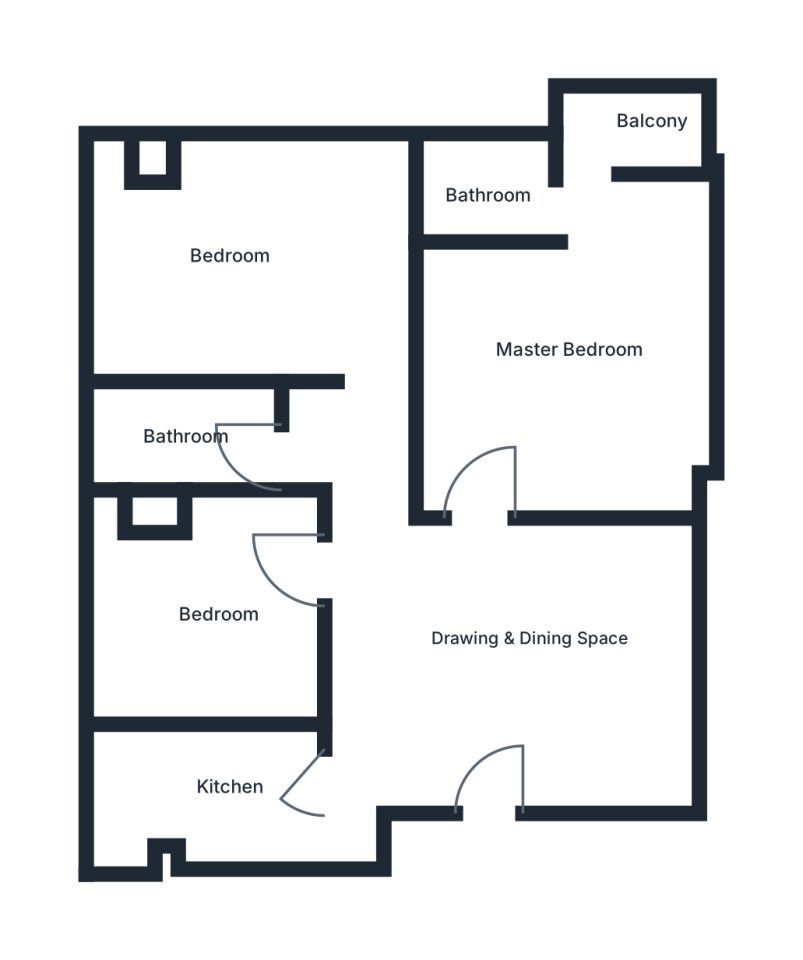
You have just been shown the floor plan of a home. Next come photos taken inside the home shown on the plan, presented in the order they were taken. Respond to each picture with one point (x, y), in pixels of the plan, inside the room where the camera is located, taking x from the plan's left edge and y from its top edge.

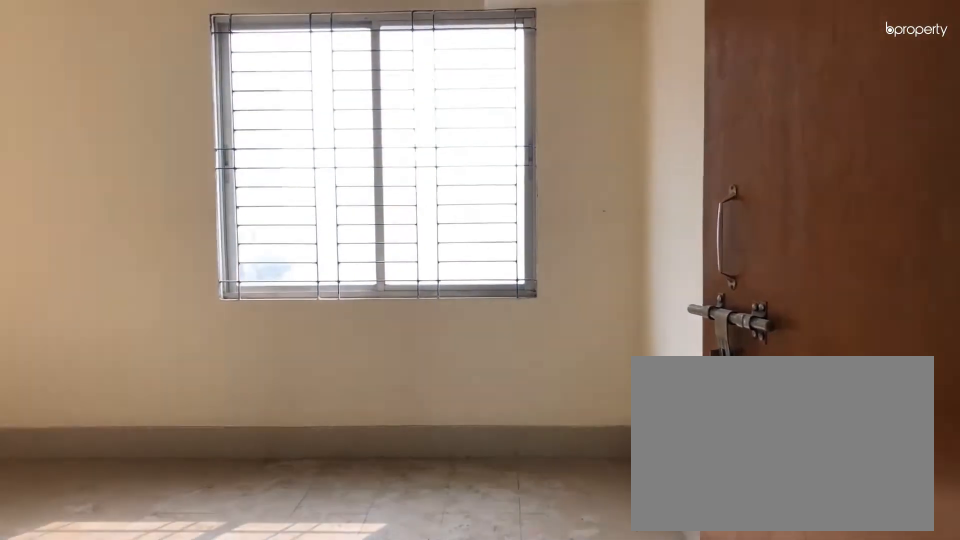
(361, 356)
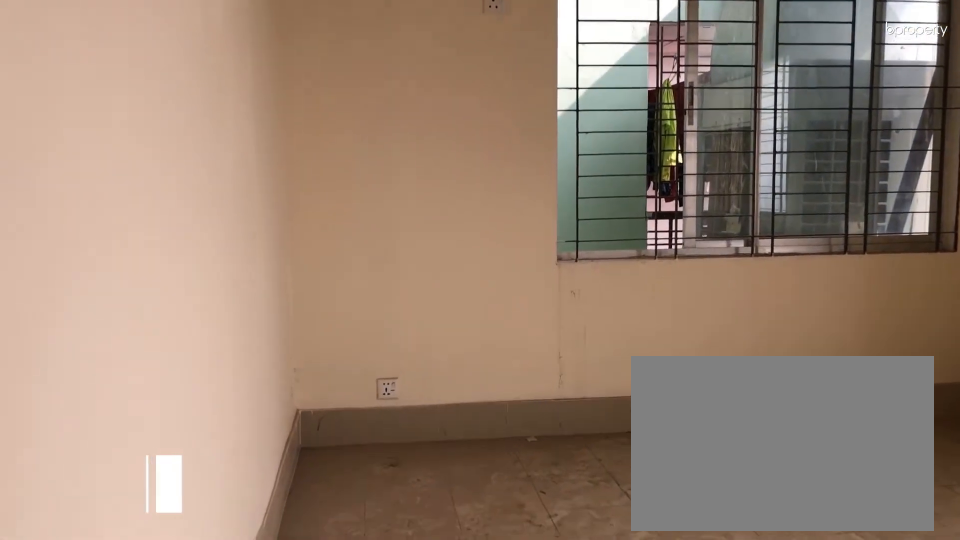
(220, 254)
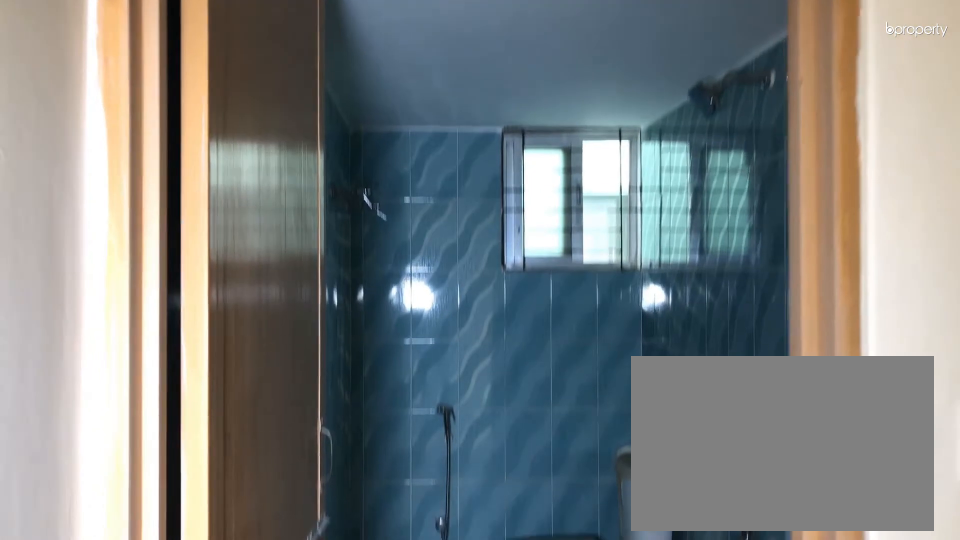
(199, 443)
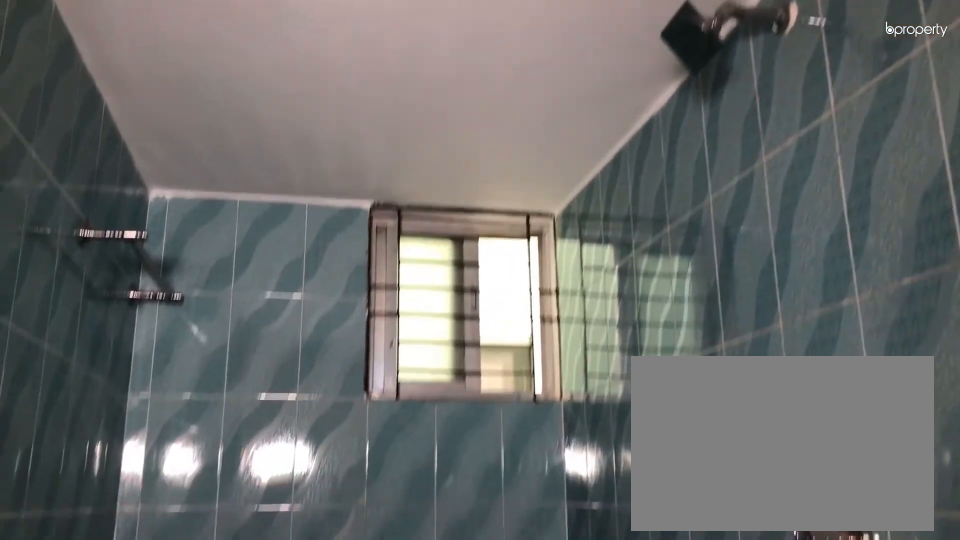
(199, 443)
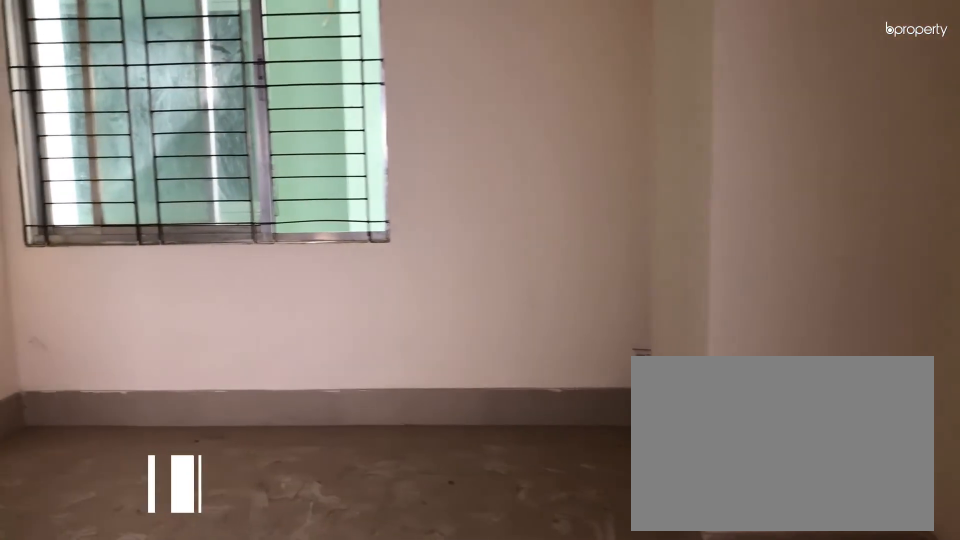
(206, 633)
